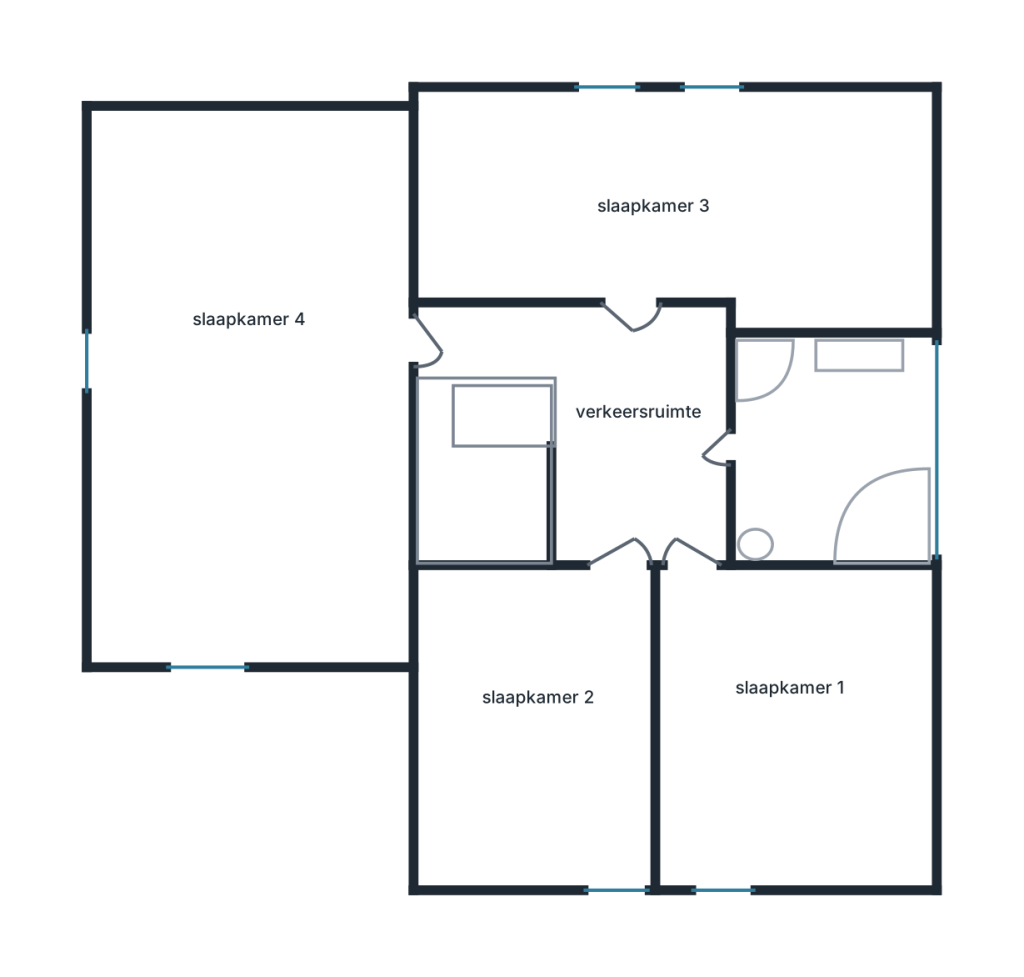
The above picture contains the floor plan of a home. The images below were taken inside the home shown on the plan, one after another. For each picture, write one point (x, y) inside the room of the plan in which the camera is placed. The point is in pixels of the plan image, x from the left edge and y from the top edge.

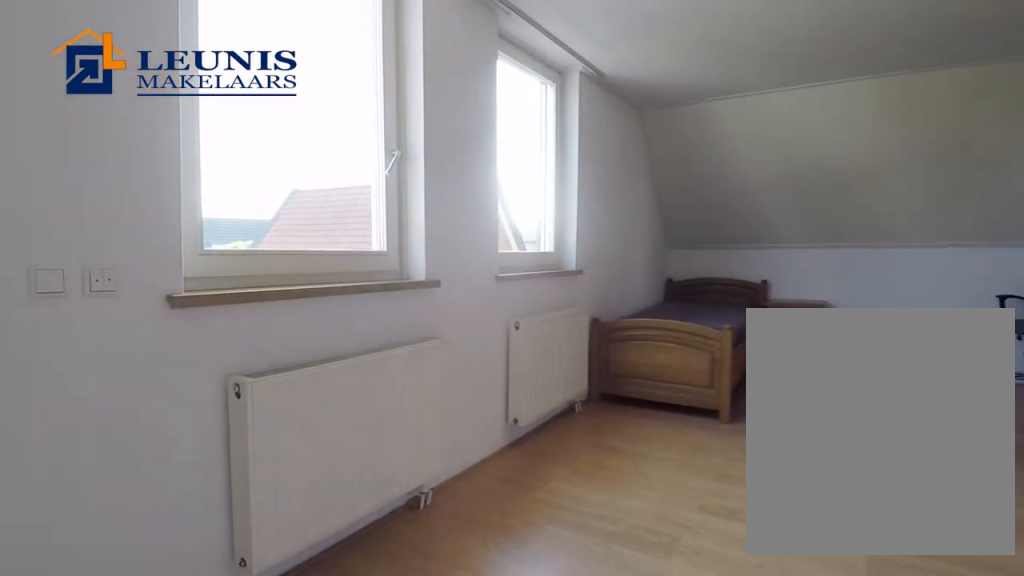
(674, 204)
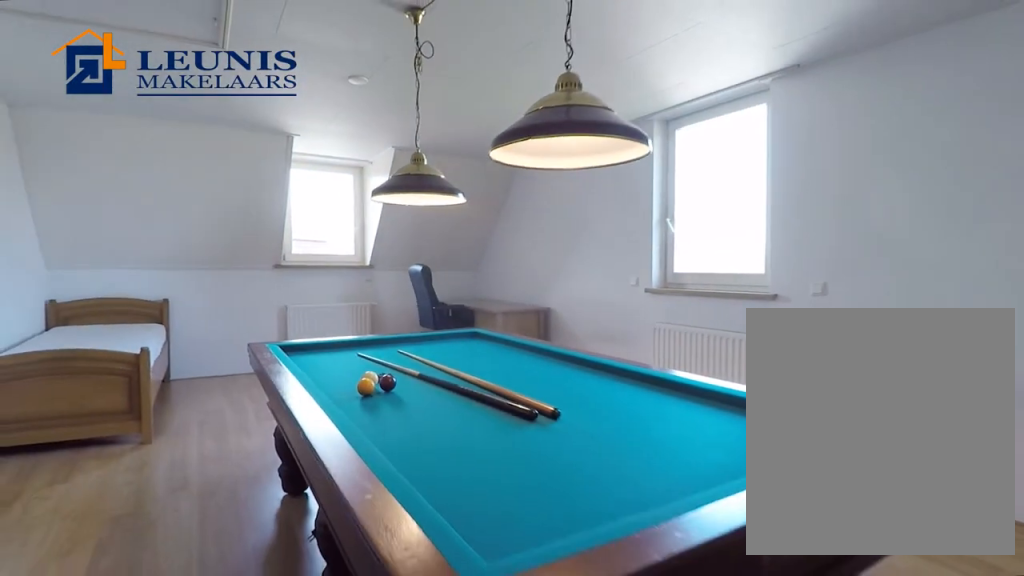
(252, 402)
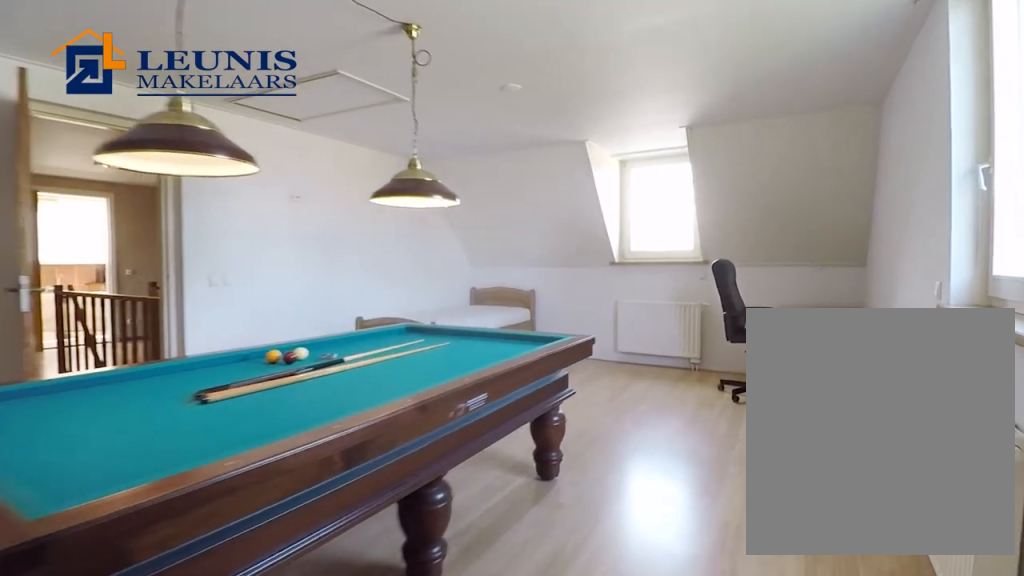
(252, 402)
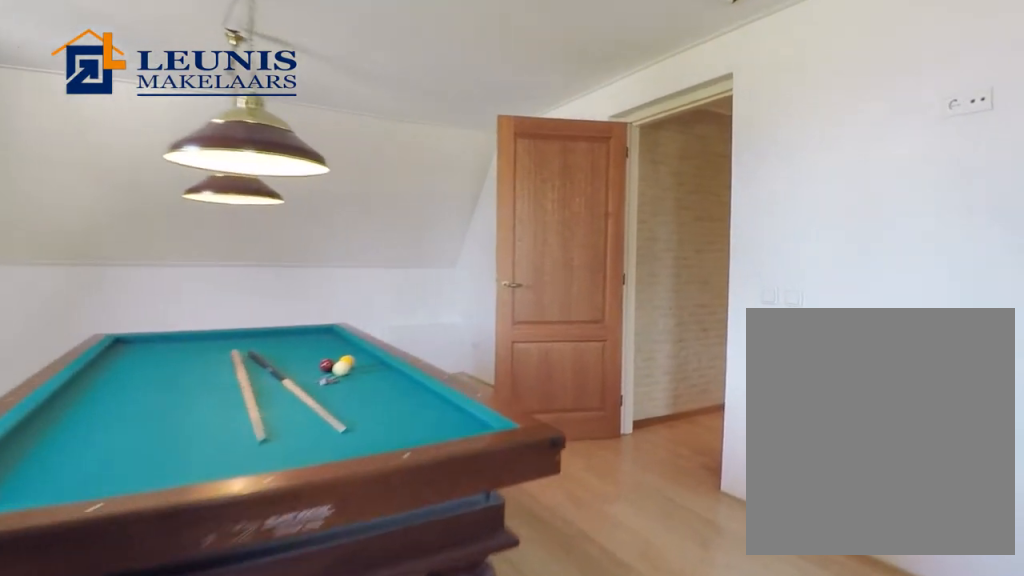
(252, 402)
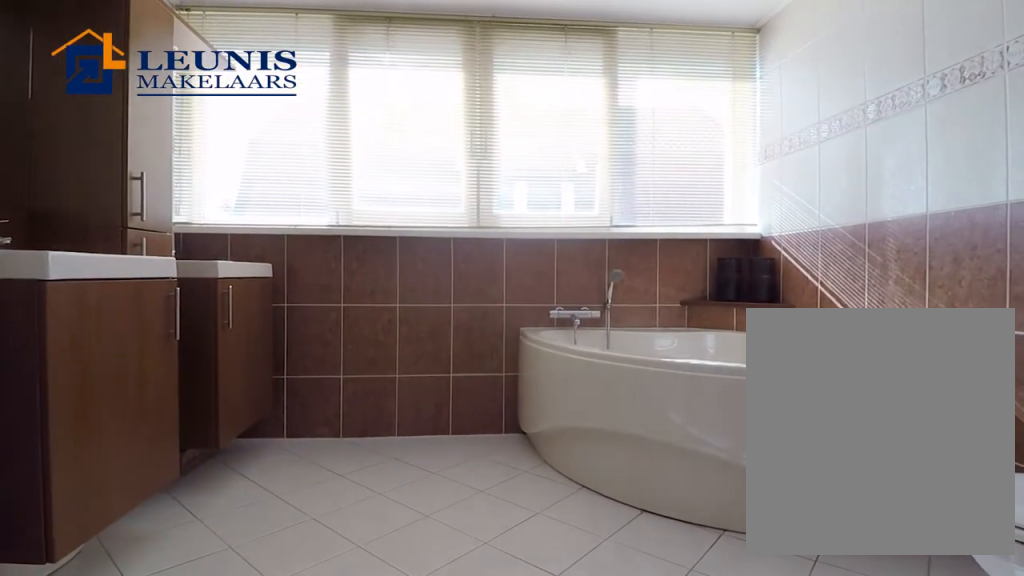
(821, 442)
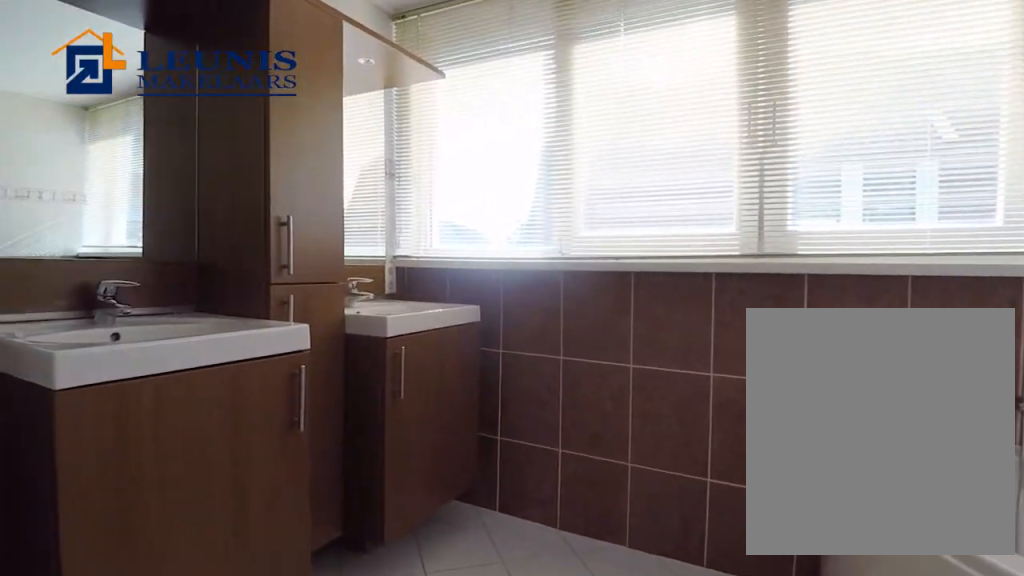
(821, 442)
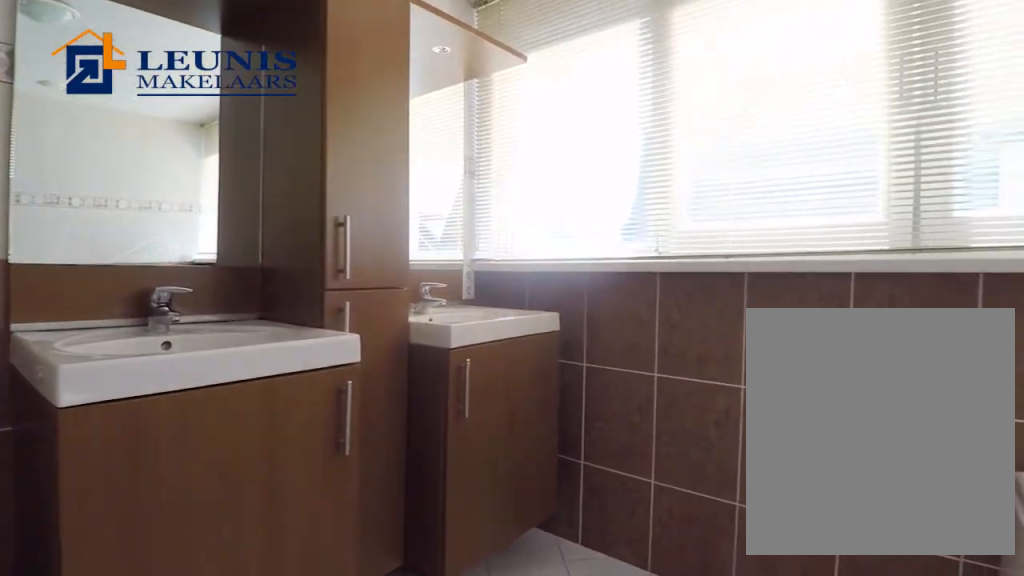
(821, 442)
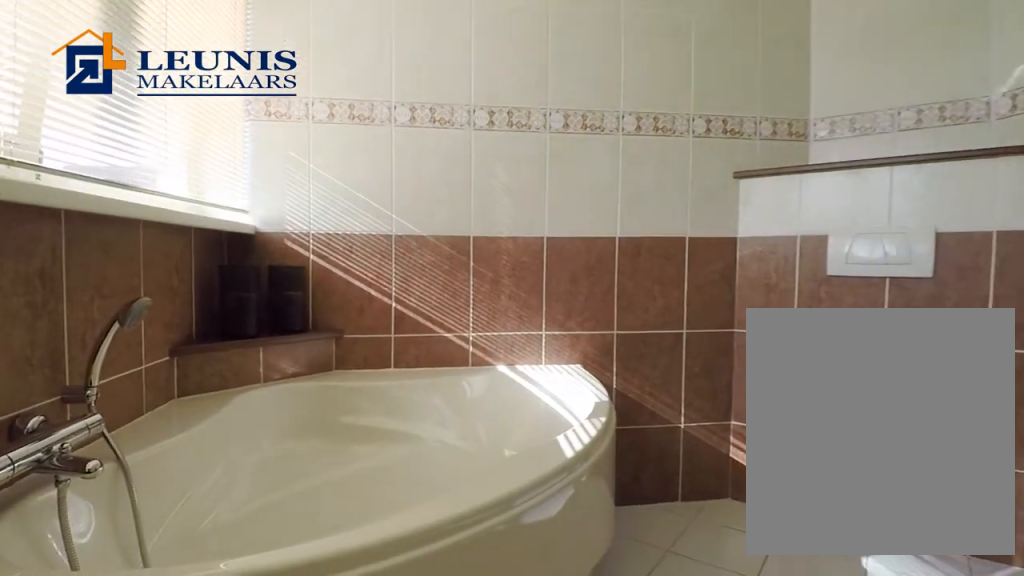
(821, 442)
